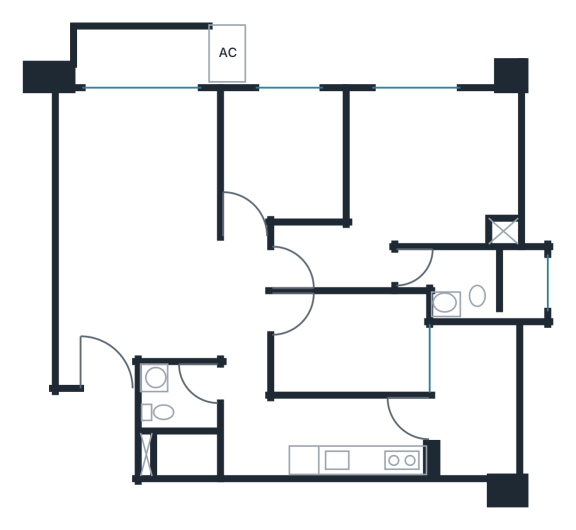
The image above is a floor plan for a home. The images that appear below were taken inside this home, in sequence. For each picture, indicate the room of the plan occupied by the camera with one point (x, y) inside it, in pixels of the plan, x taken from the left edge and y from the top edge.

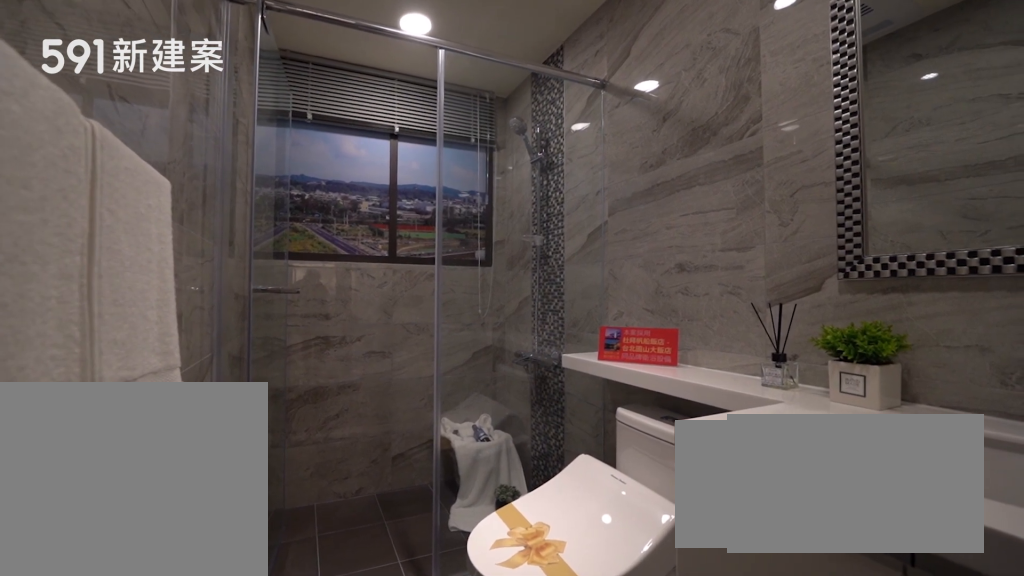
(482, 282)
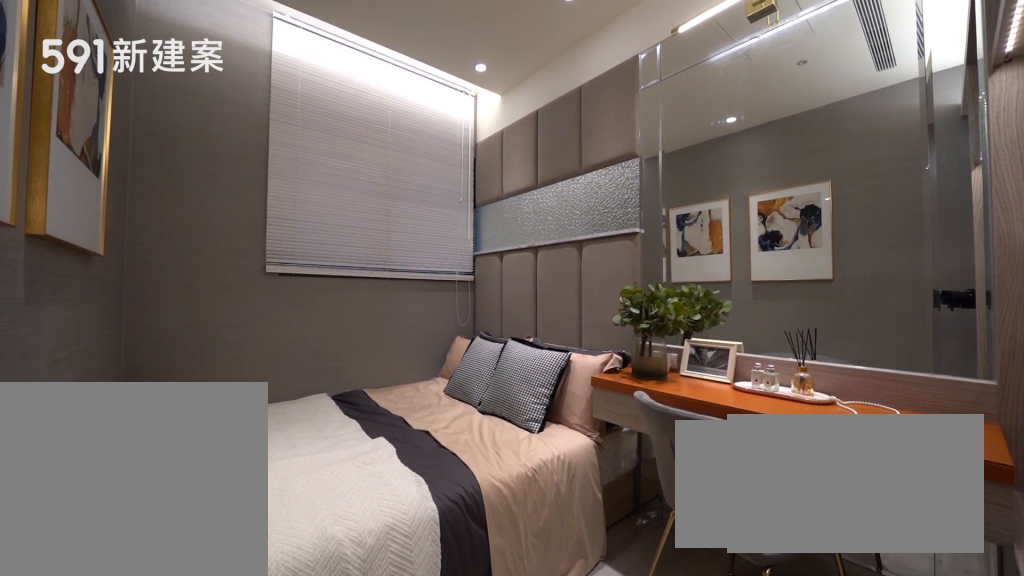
(351, 345)
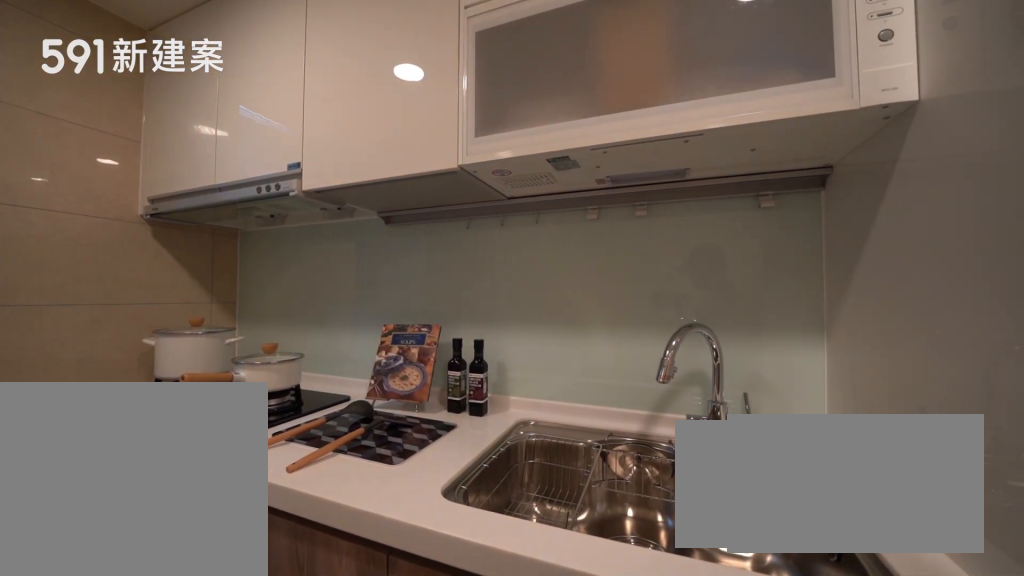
(328, 437)
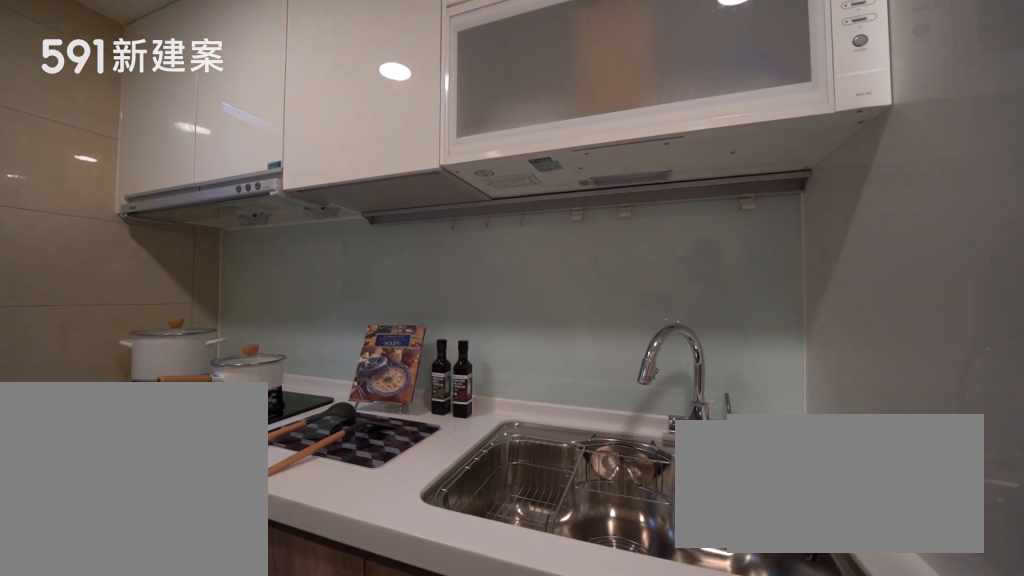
(328, 437)
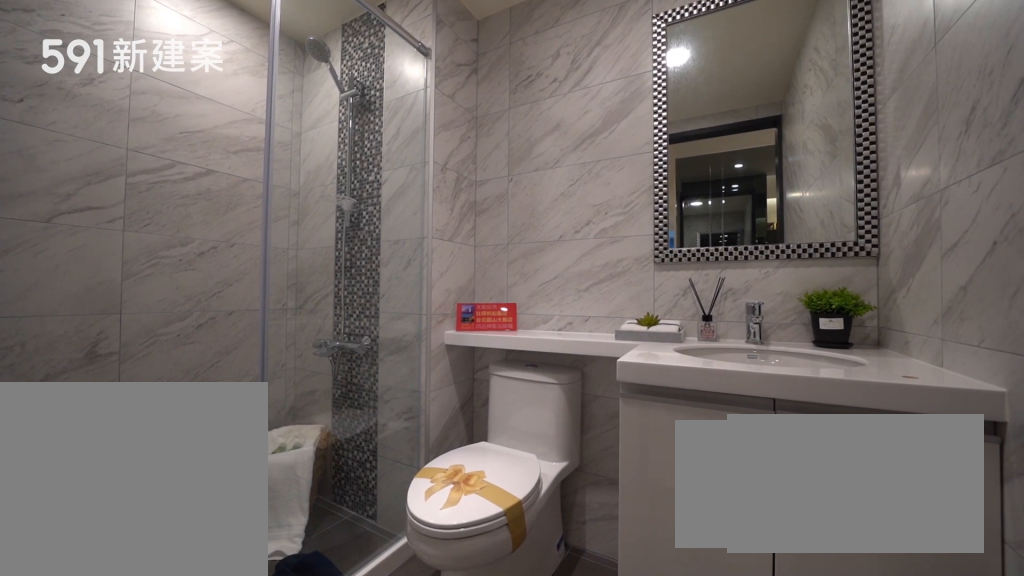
(180, 420)
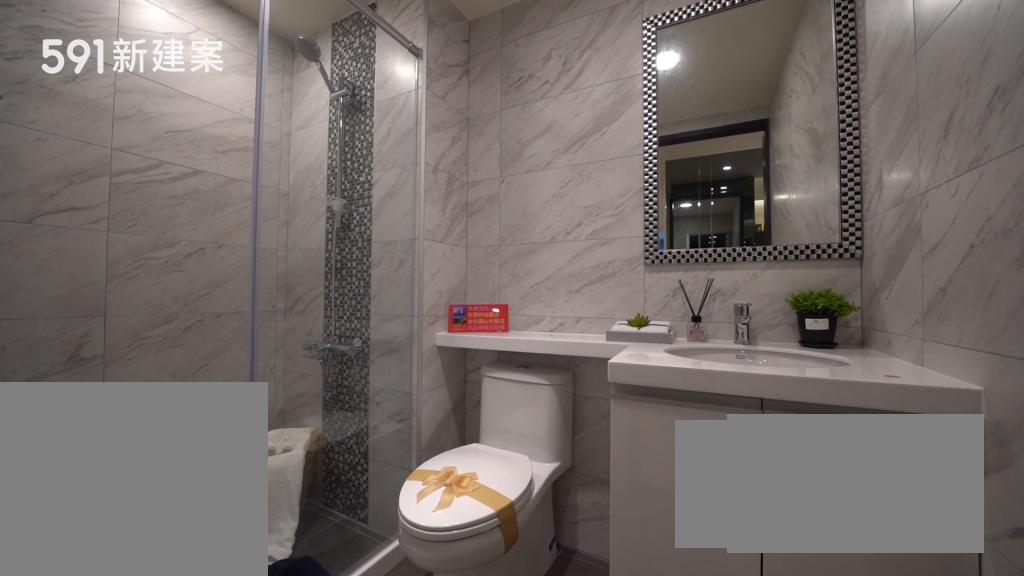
(180, 420)
